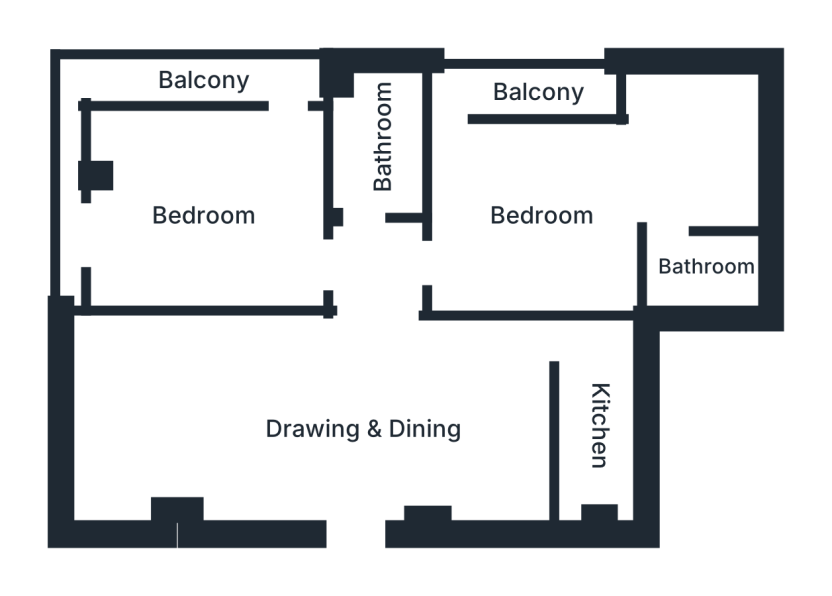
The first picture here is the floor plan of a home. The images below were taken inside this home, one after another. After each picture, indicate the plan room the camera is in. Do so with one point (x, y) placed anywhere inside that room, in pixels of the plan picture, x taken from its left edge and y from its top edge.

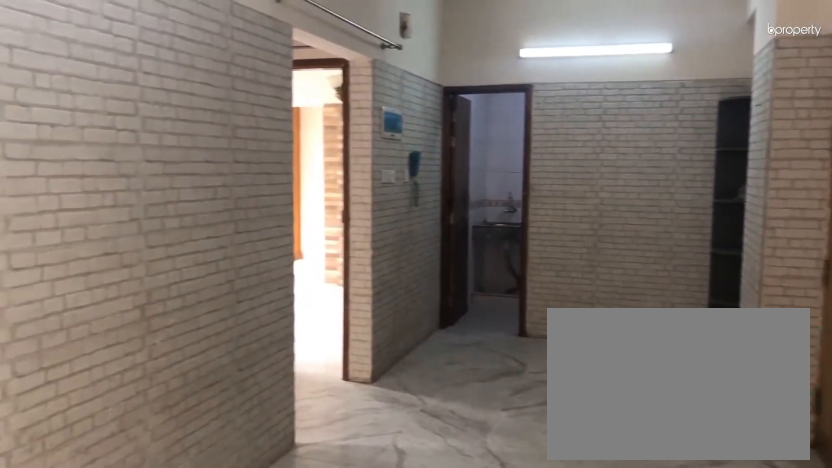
(364, 431)
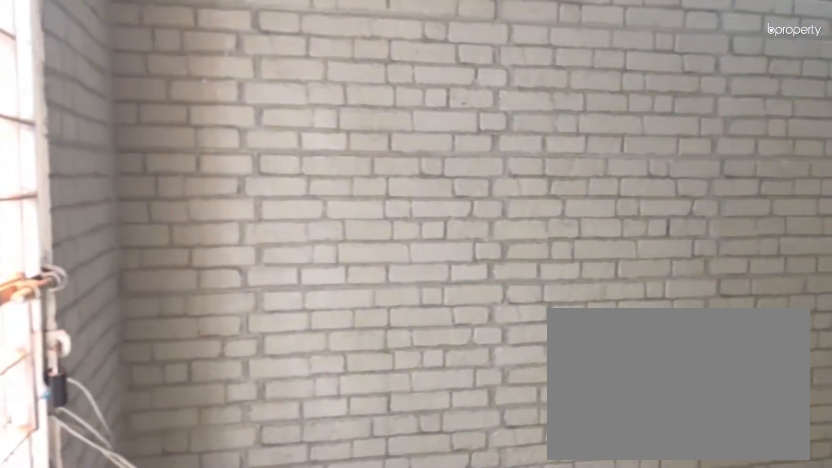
(364, 431)
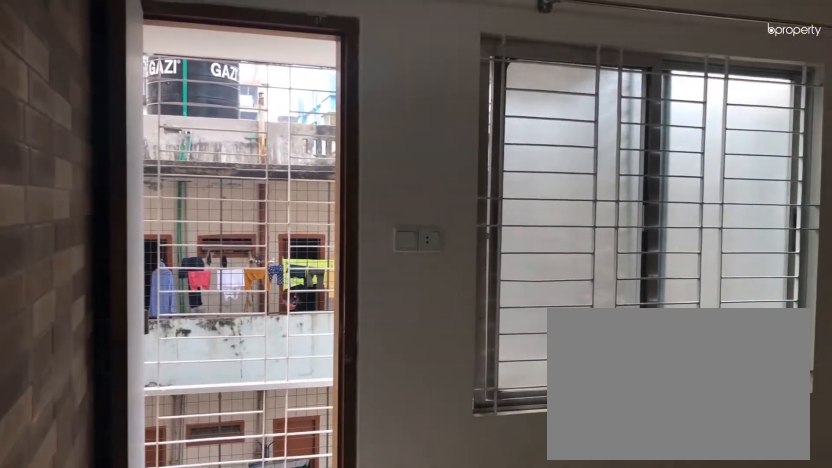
(538, 212)
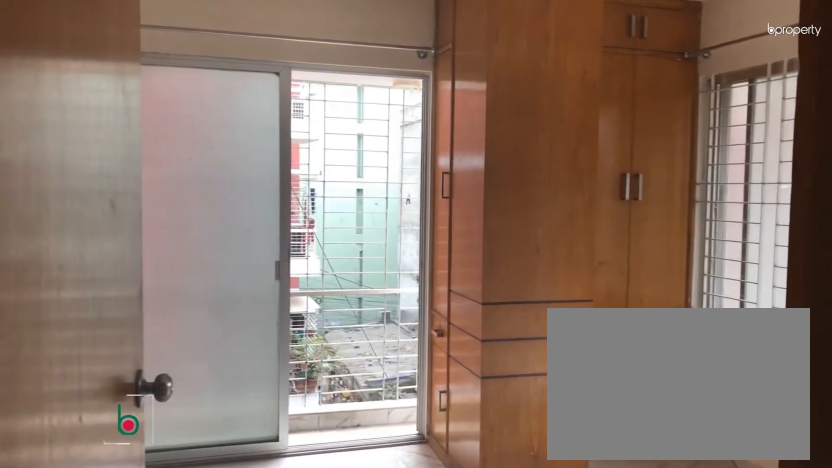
(203, 218)
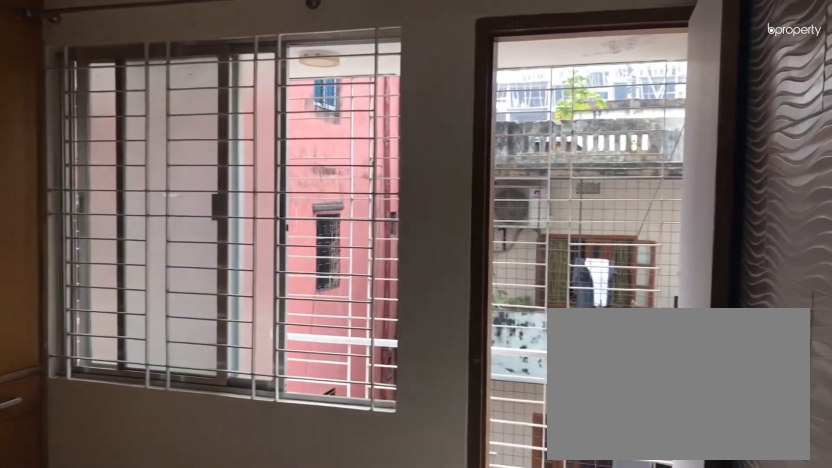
(203, 217)
